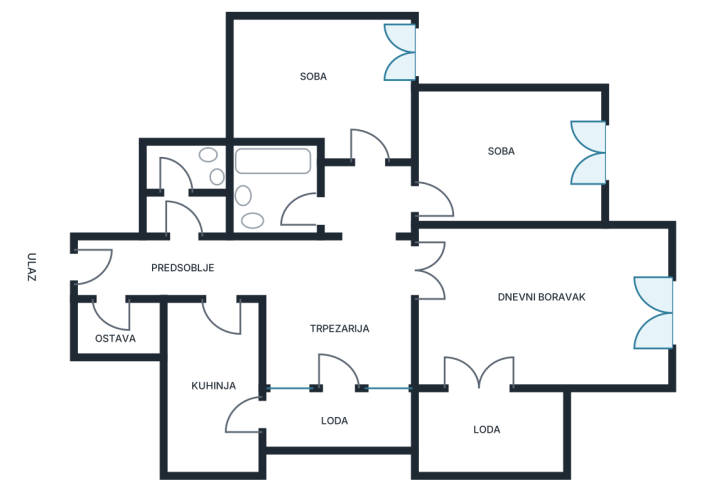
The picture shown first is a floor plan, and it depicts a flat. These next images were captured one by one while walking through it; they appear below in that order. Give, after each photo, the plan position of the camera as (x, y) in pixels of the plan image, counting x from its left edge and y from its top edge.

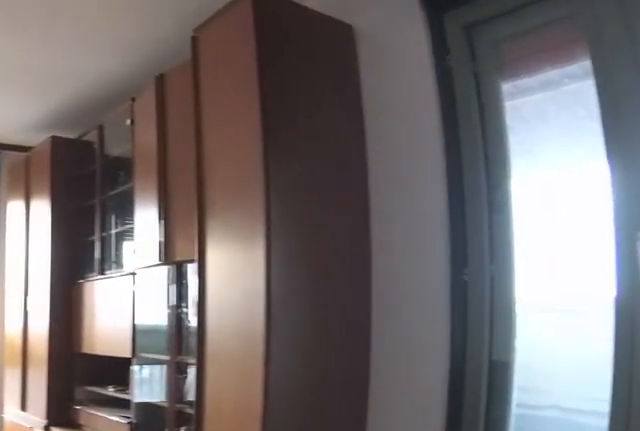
(415, 269)
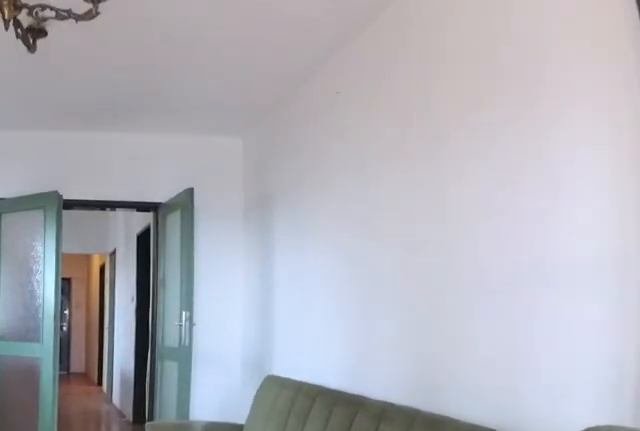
(618, 314)
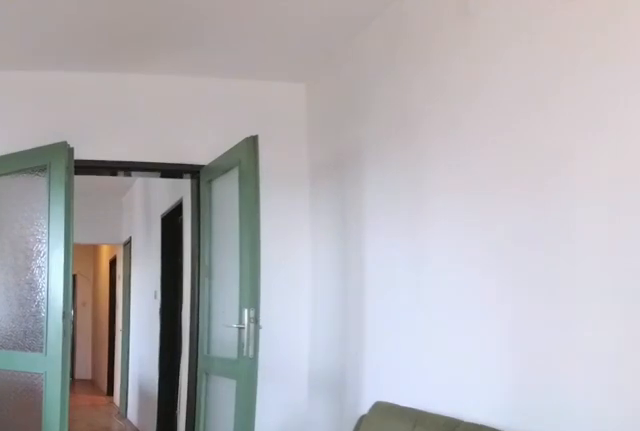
(563, 313)
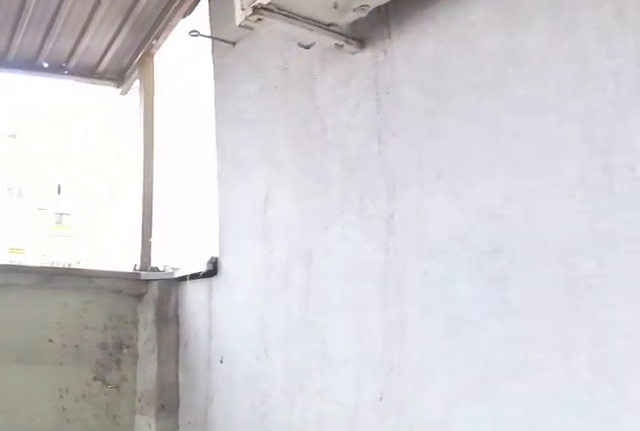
(492, 368)
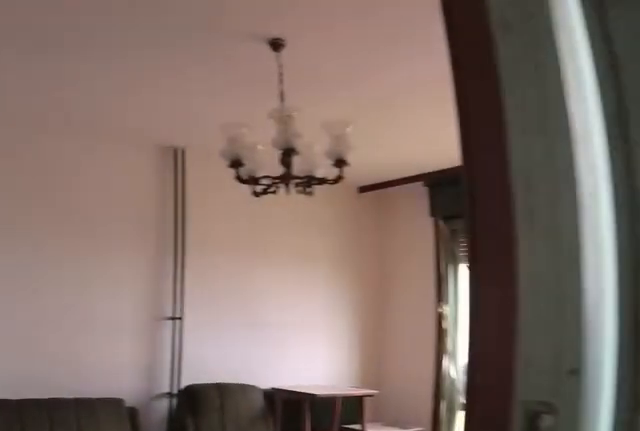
(485, 430)
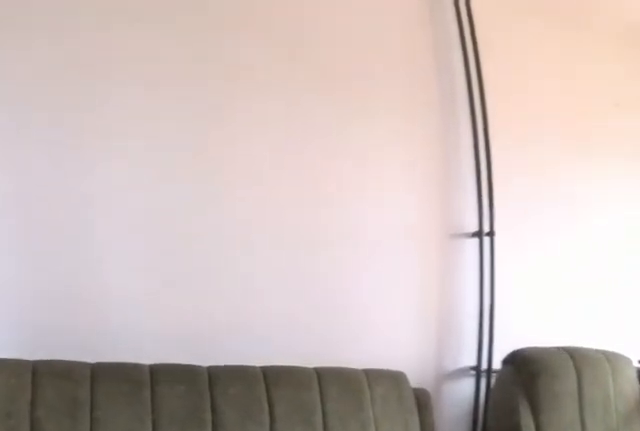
(500, 326)
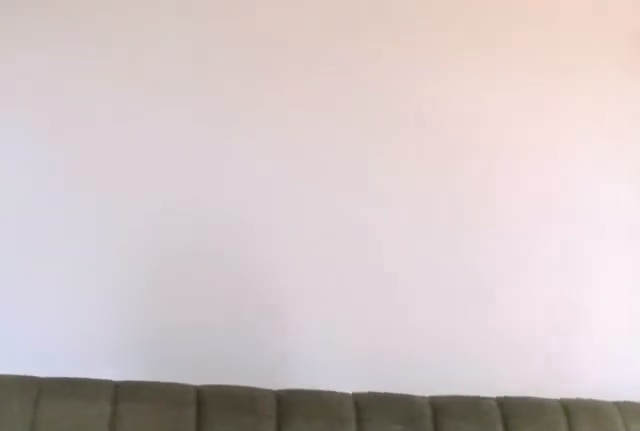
(498, 311)
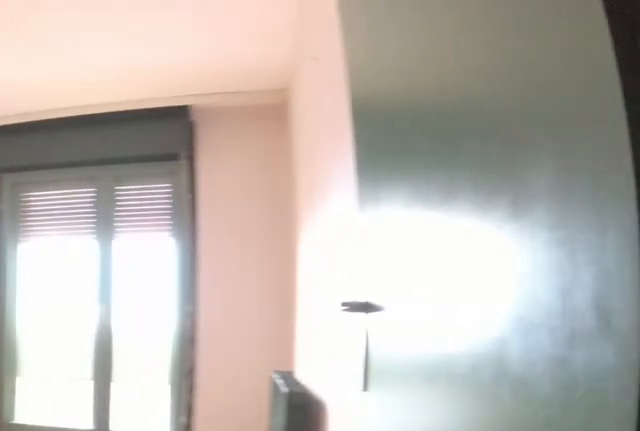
(376, 210)
